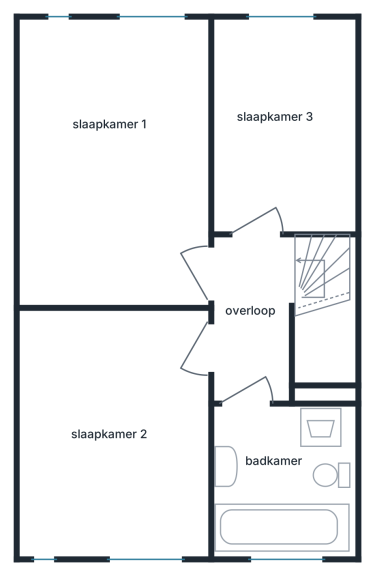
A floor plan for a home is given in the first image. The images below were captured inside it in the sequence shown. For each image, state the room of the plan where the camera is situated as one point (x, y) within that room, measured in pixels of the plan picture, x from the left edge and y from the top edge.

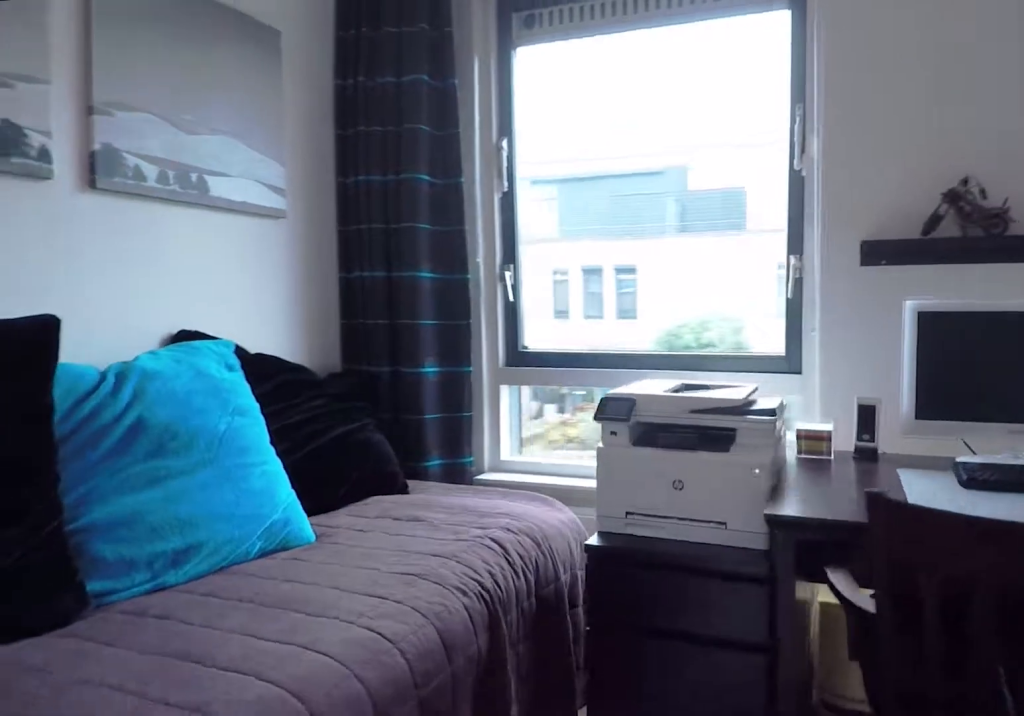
(119, 443)
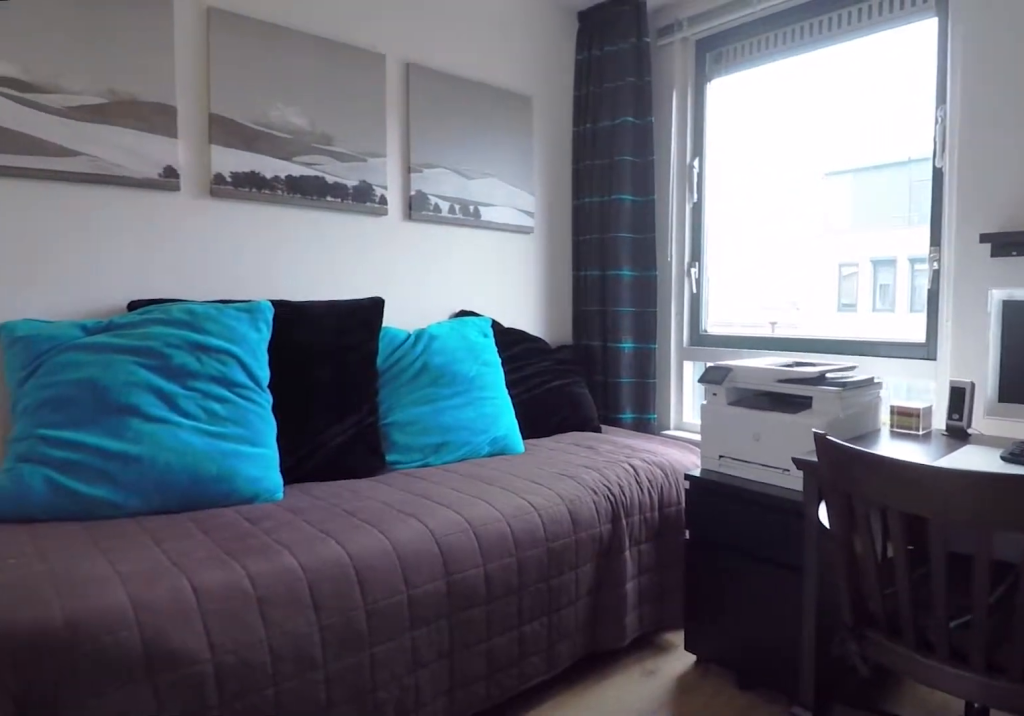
(119, 443)
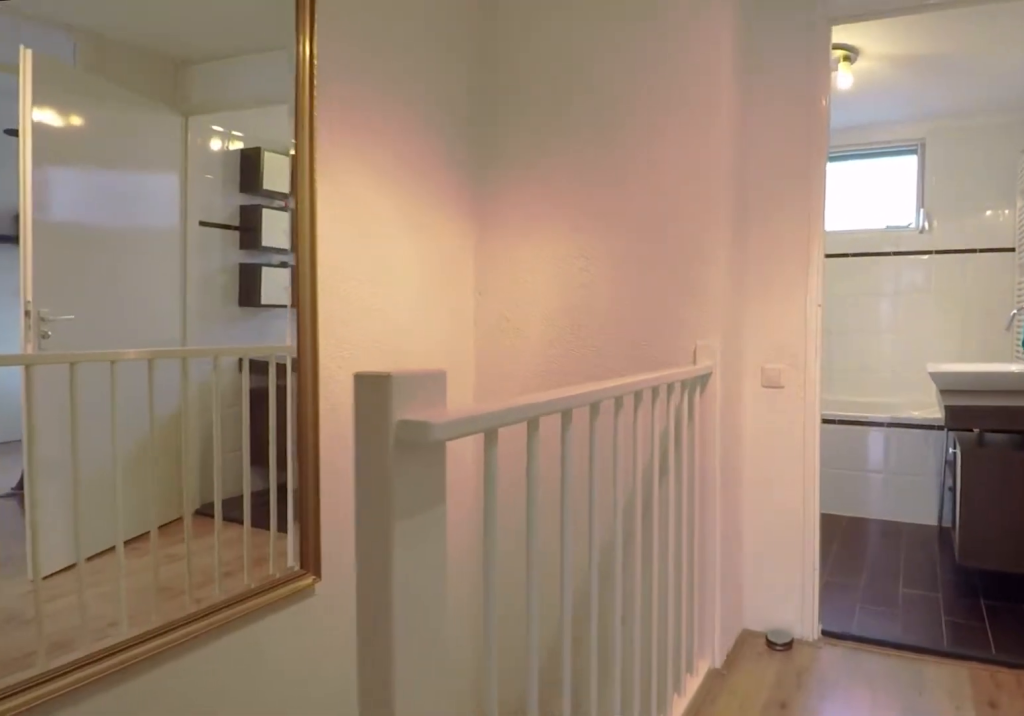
(255, 352)
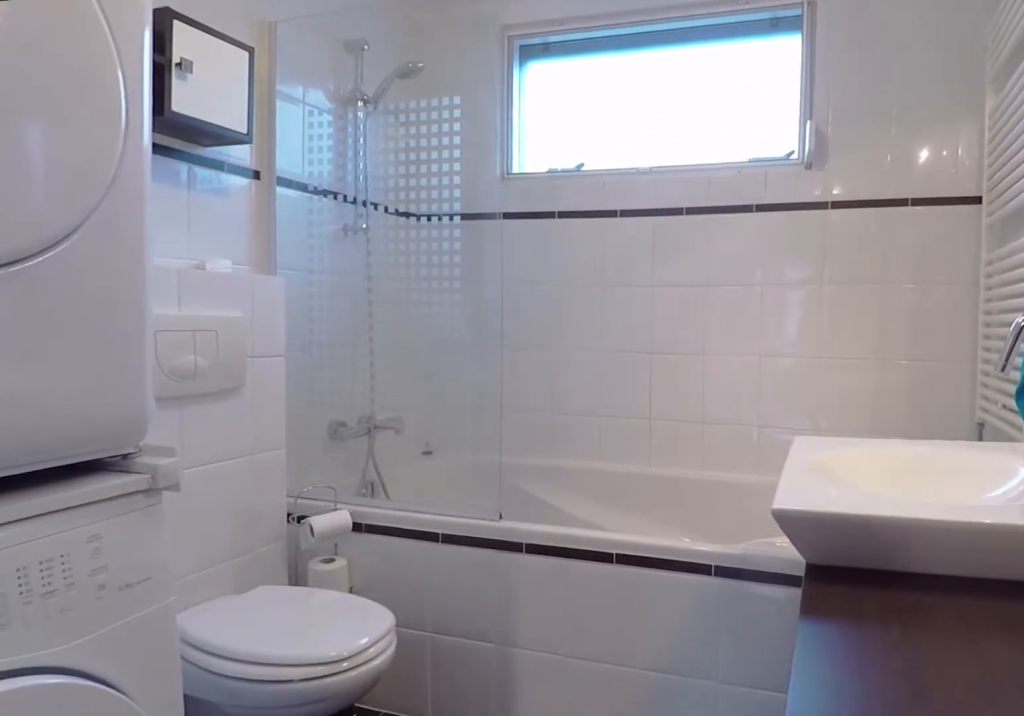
(282, 481)
